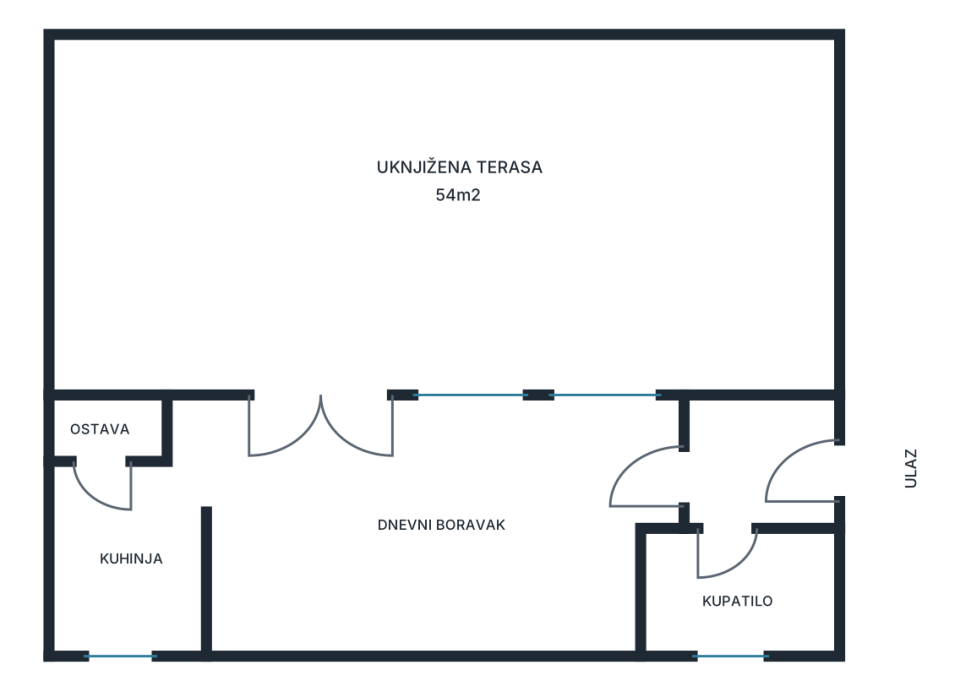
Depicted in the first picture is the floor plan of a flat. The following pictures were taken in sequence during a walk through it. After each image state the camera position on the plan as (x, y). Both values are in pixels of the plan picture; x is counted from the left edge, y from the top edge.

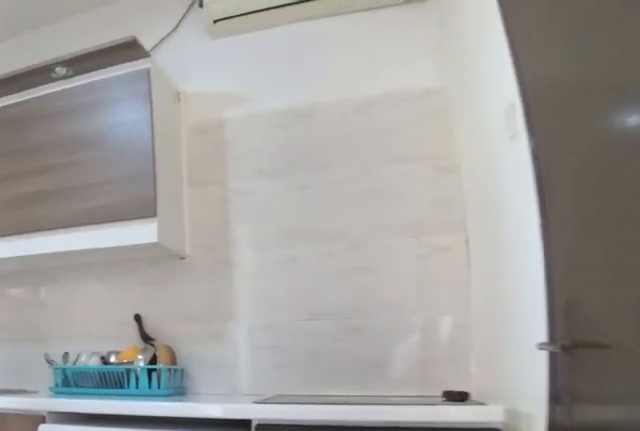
(200, 453)
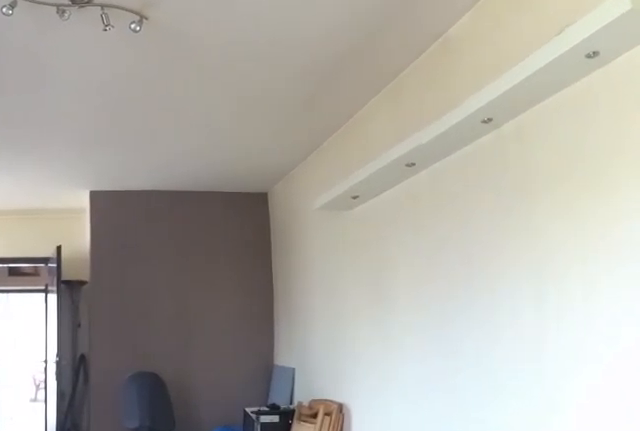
(266, 471)
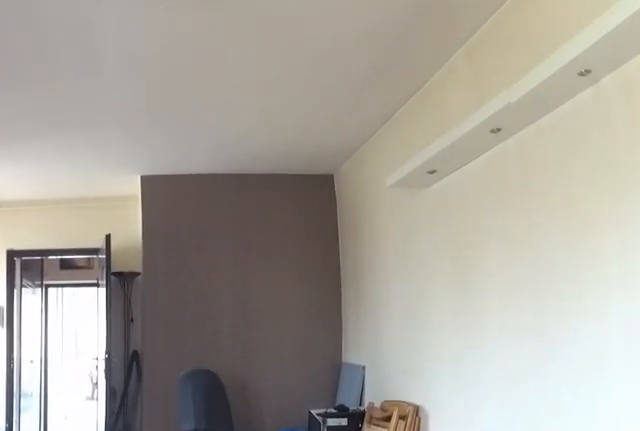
(268, 474)
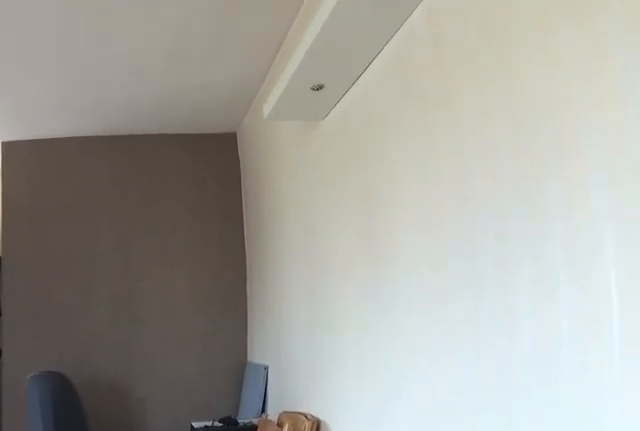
(319, 521)
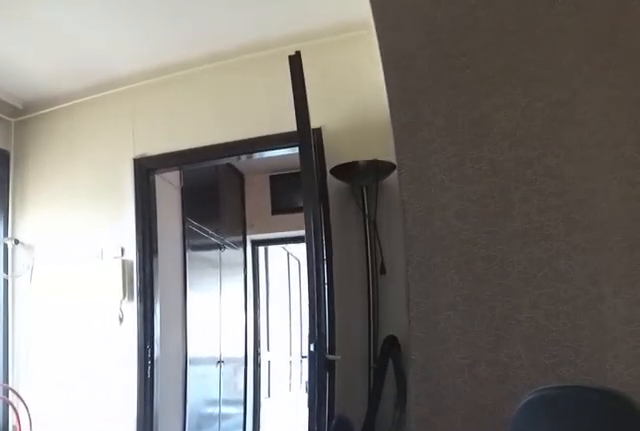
(442, 515)
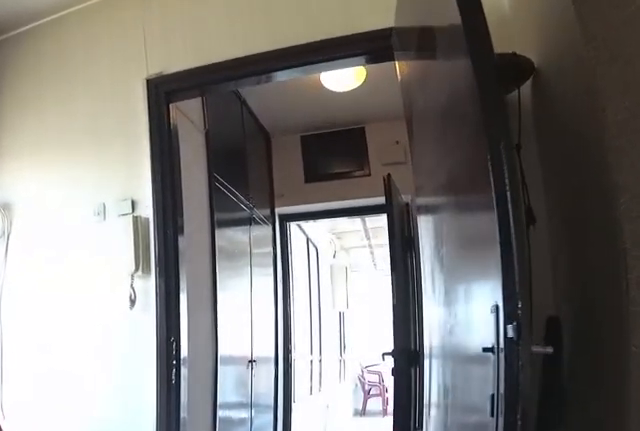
(496, 503)
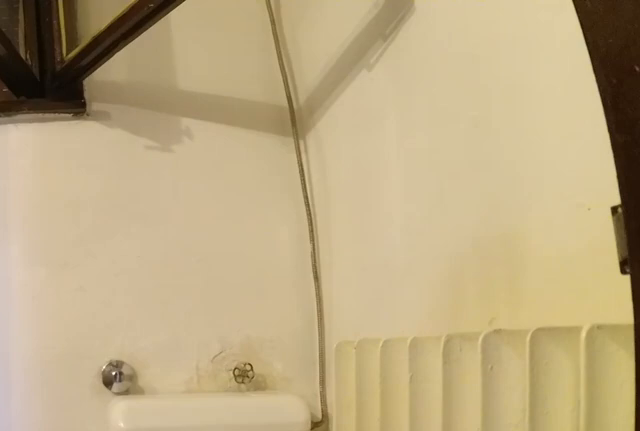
(688, 527)
